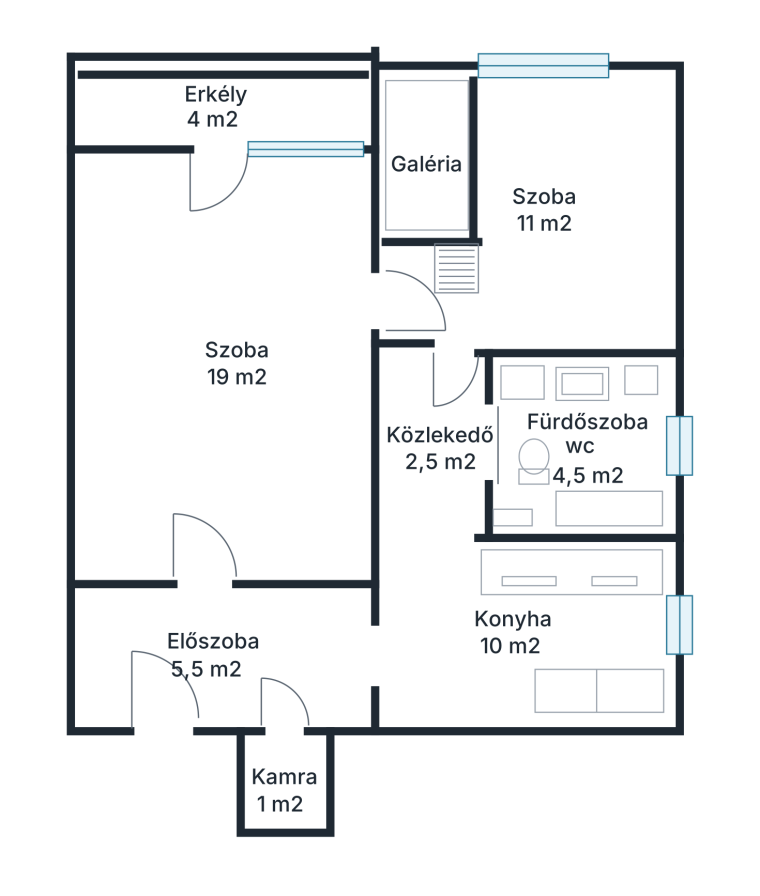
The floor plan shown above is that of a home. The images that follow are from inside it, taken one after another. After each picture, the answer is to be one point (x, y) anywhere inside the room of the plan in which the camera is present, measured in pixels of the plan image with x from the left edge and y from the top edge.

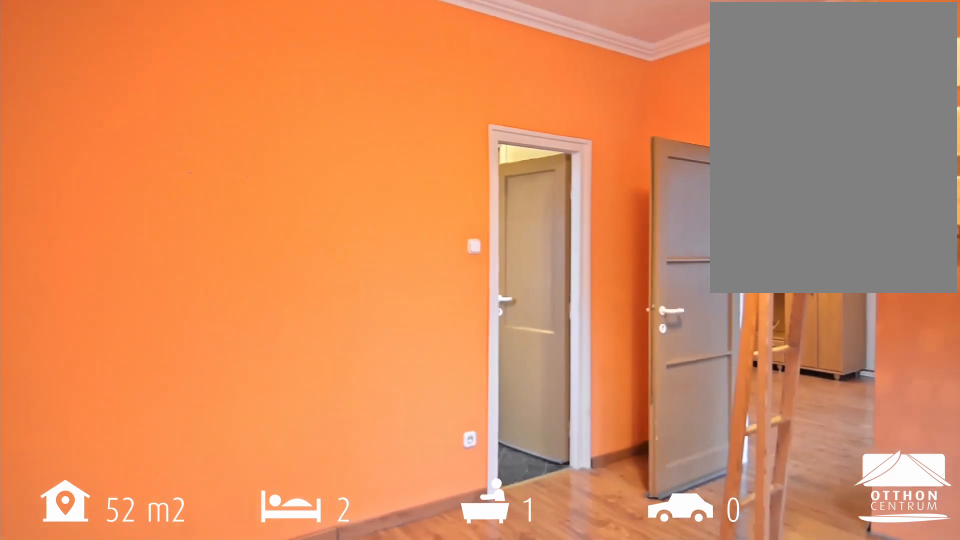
(545, 206)
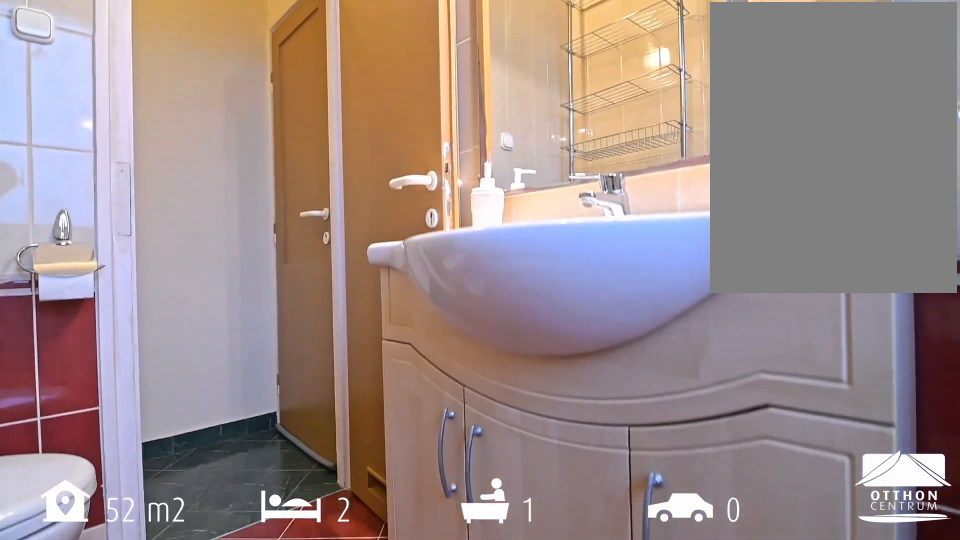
(589, 442)
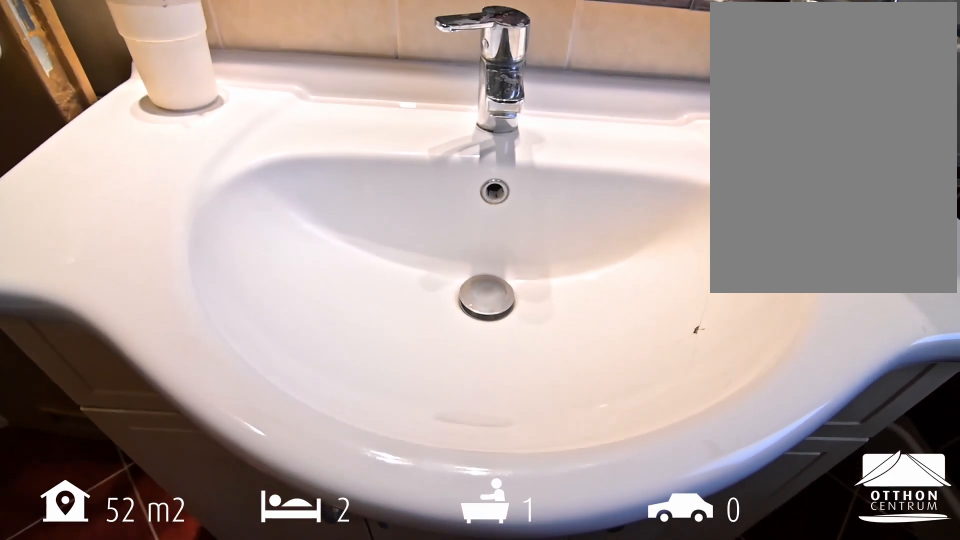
(589, 442)
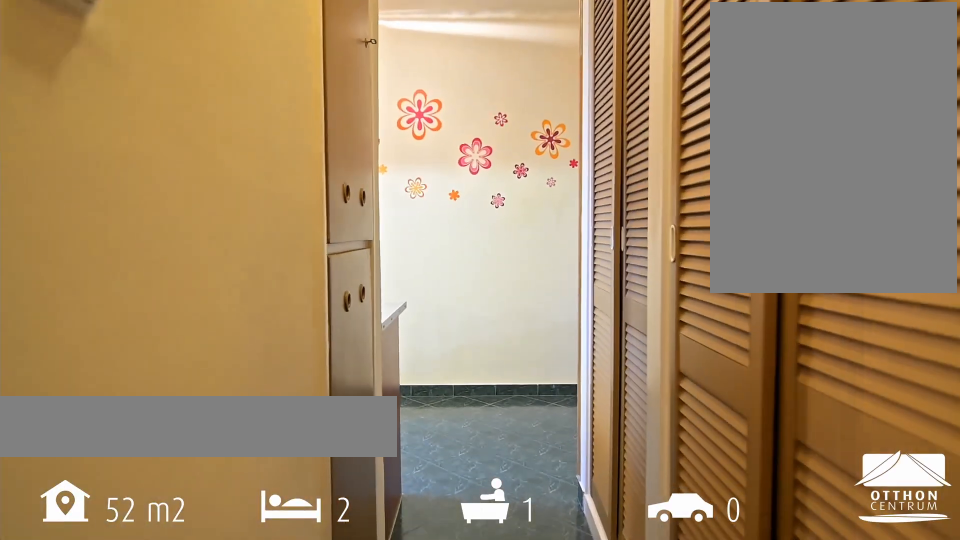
(449, 454)
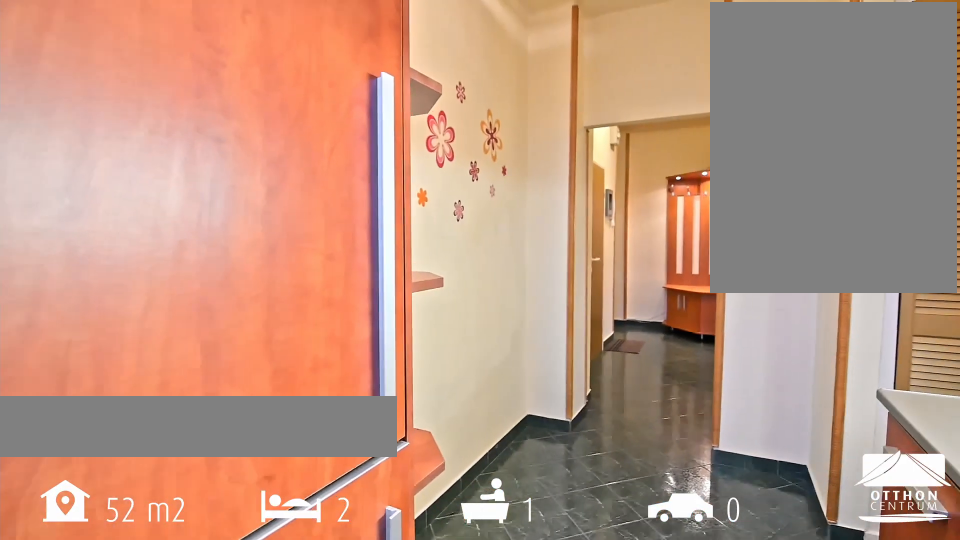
(517, 631)
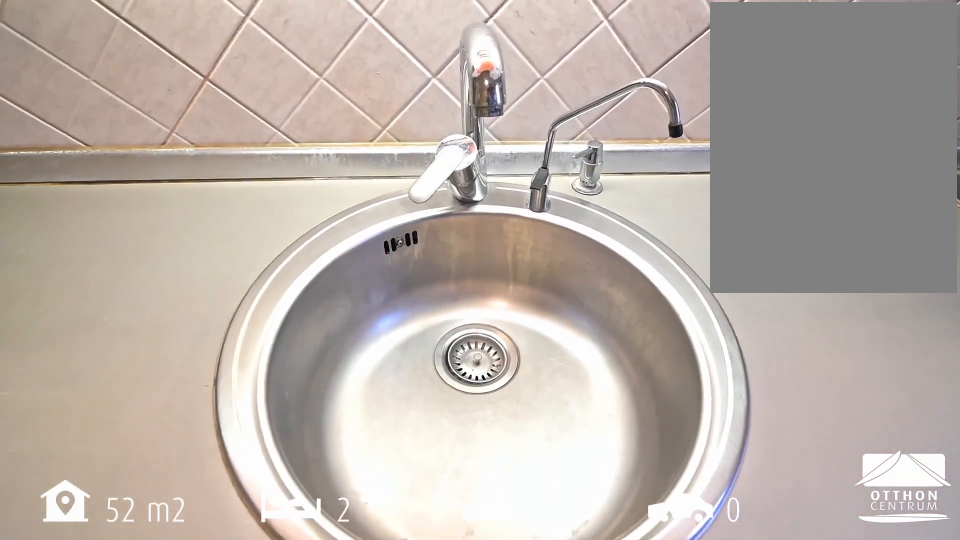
(517, 630)
